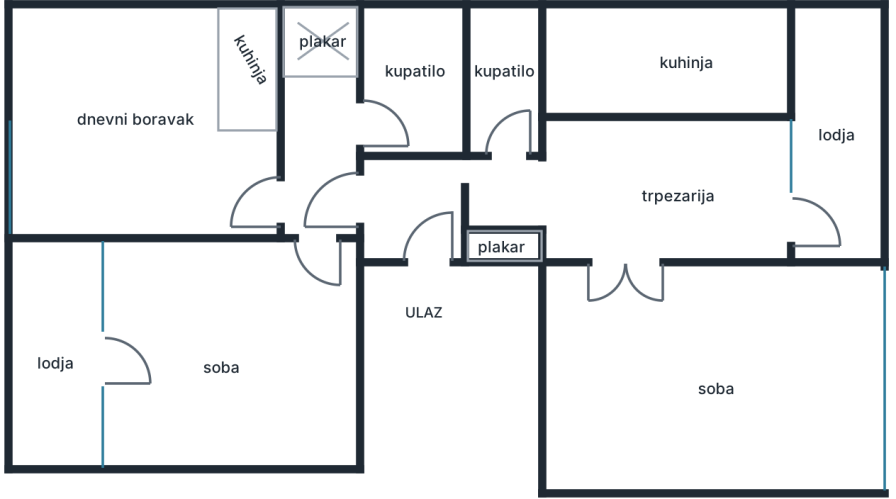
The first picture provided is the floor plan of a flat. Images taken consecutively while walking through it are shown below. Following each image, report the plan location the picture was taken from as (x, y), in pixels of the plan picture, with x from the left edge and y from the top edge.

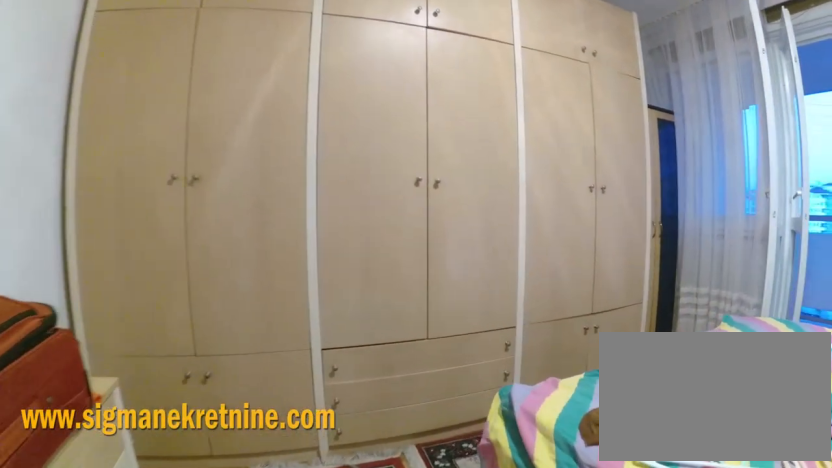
(325, 352)
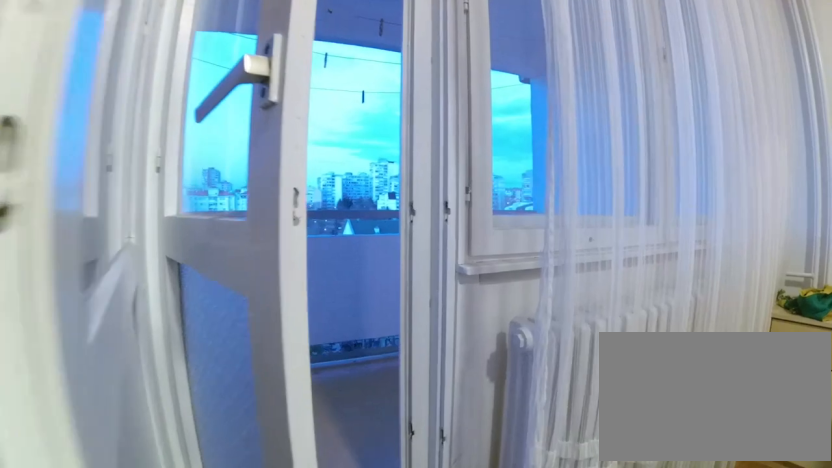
(210, 383)
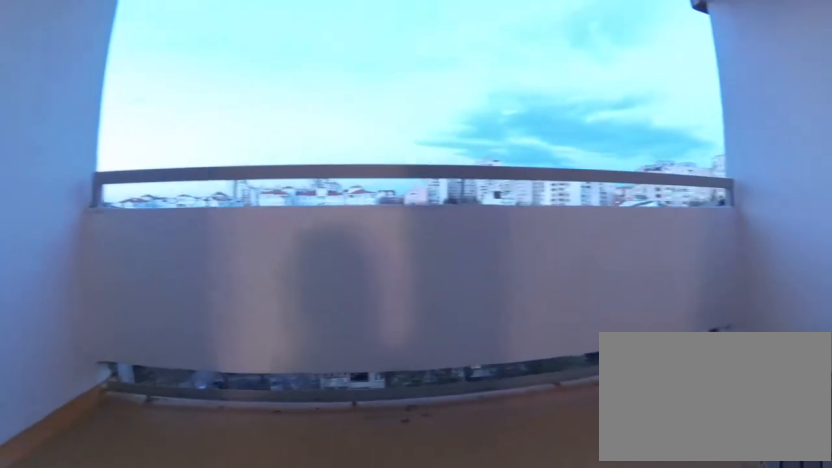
(129, 383)
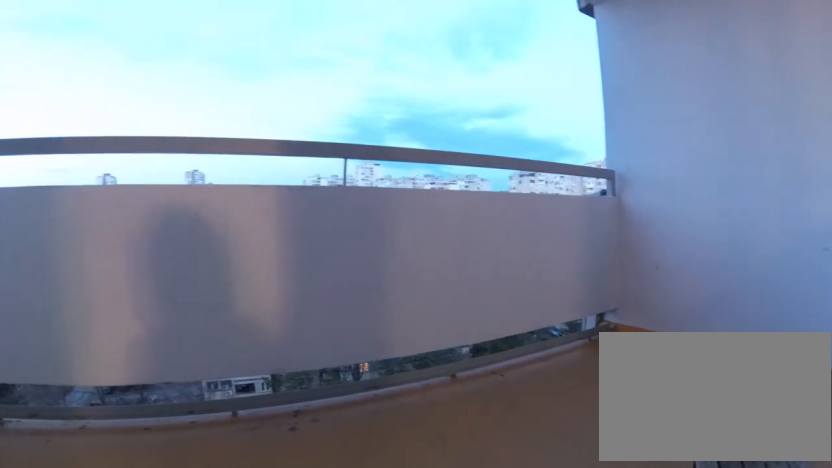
(110, 384)
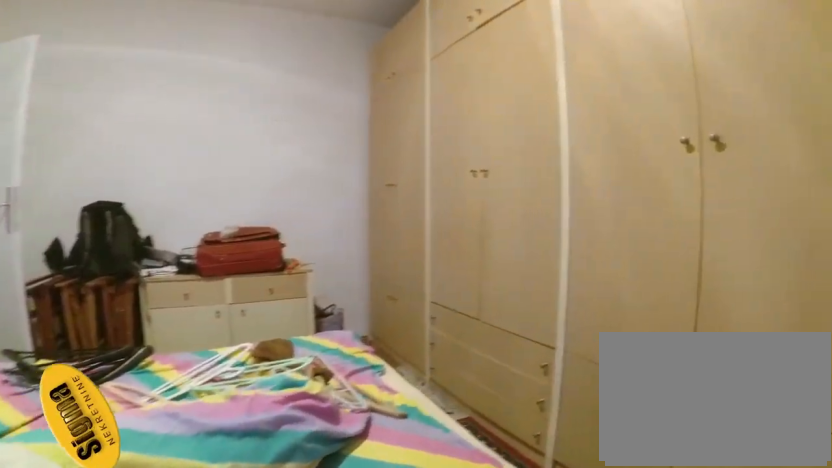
(128, 384)
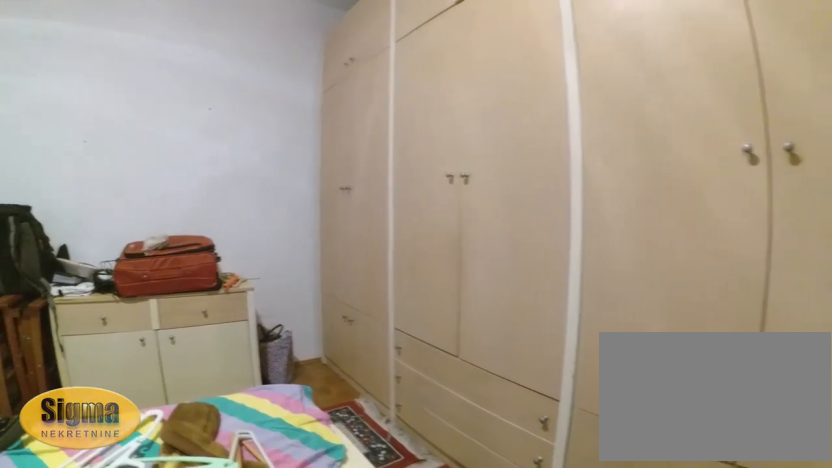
(156, 384)
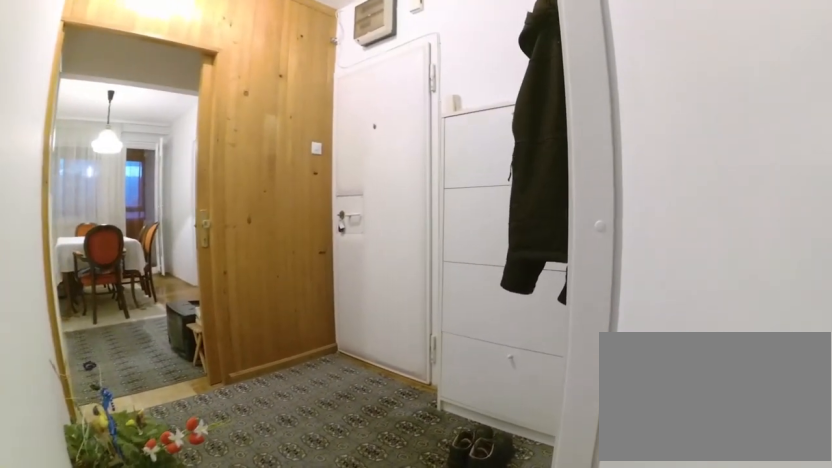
(330, 201)
